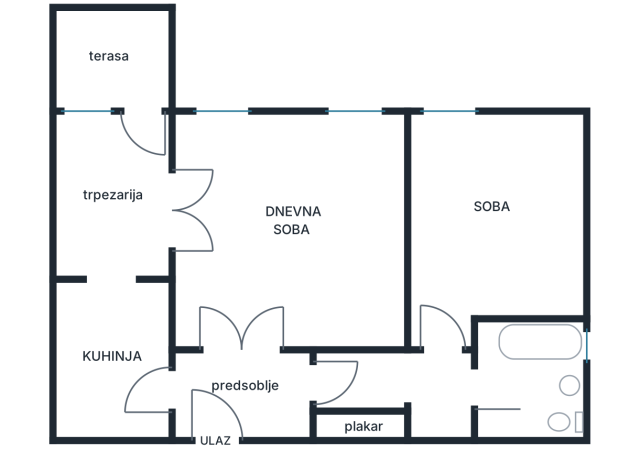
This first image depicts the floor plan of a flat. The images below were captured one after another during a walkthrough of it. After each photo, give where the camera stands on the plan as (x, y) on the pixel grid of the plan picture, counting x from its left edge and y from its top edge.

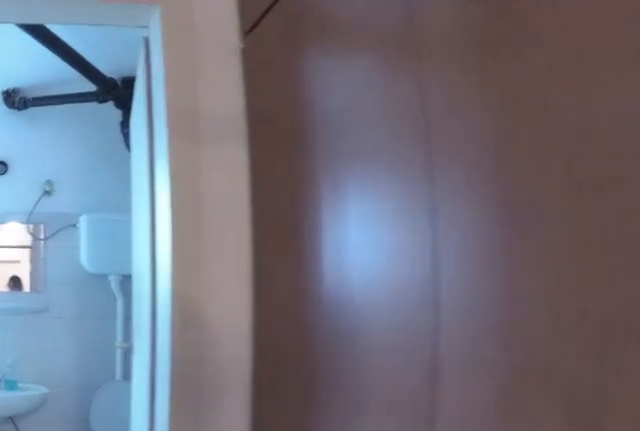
(377, 389)
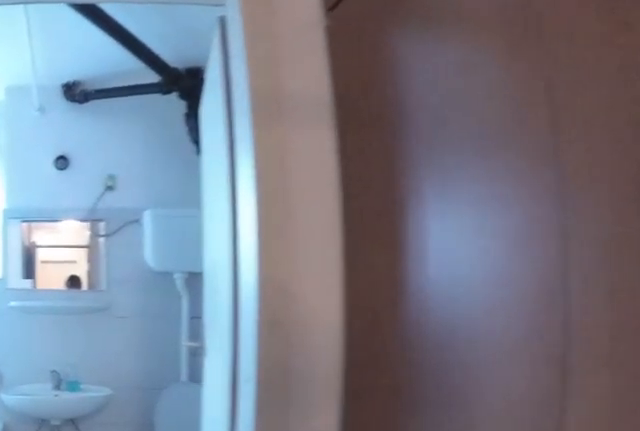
(384, 393)
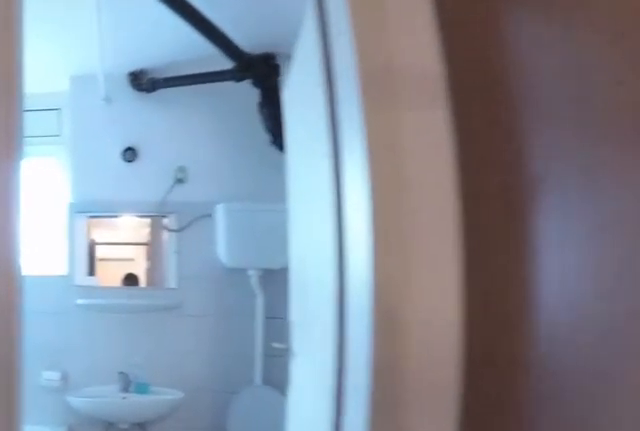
(392, 397)
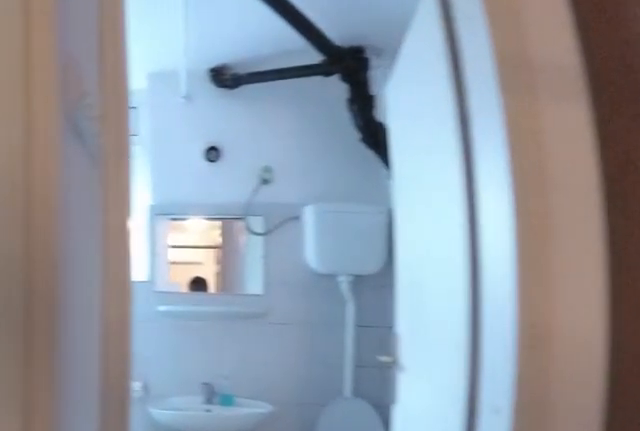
(401, 399)
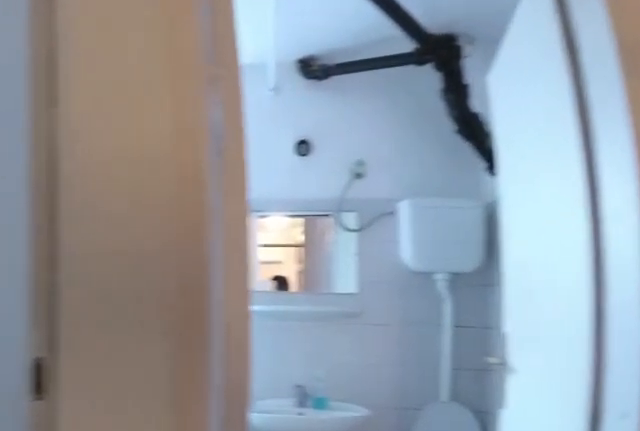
(410, 402)
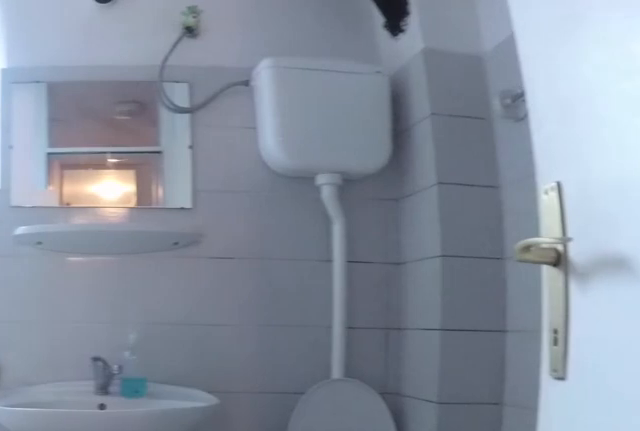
(468, 387)
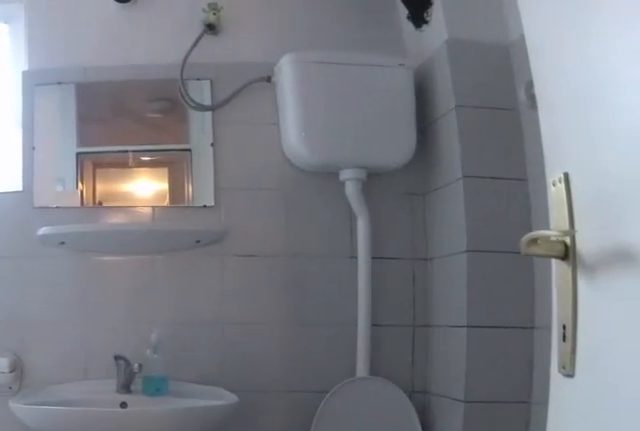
(465, 381)
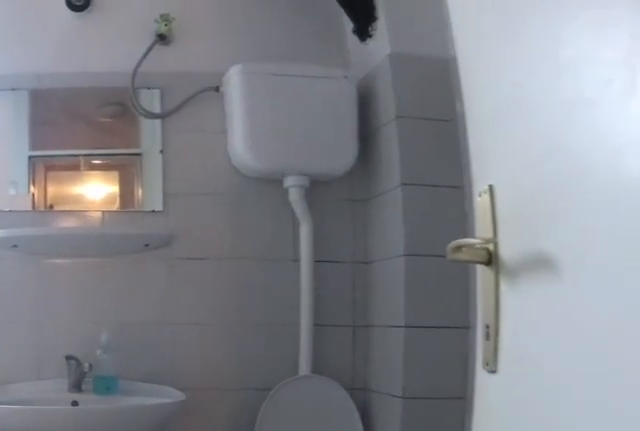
(464, 378)
